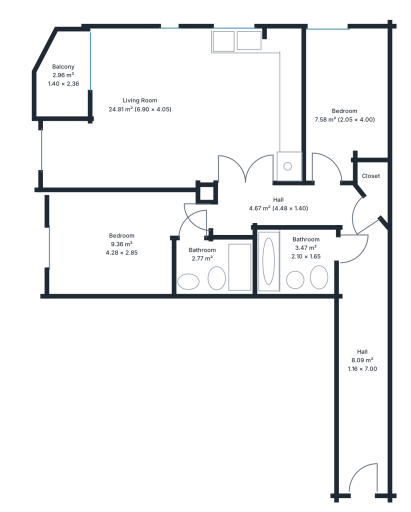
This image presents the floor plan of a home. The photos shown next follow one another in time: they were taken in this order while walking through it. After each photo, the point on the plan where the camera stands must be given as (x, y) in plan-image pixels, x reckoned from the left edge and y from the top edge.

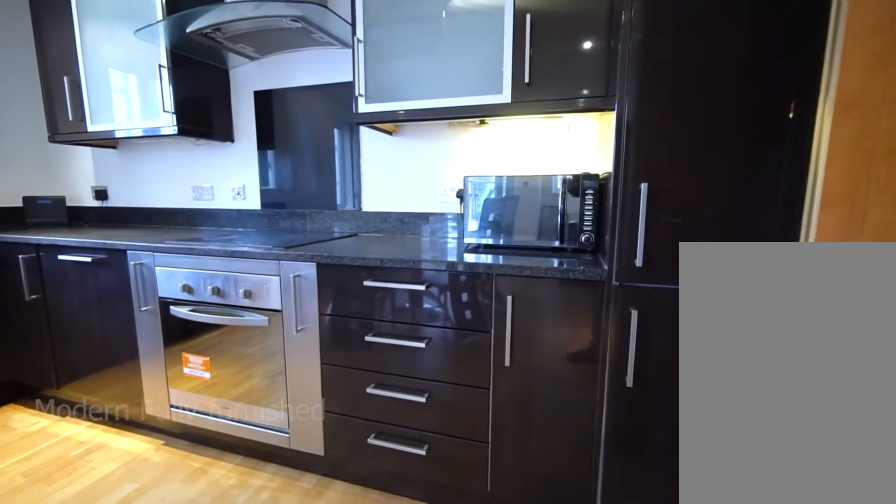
(243, 155)
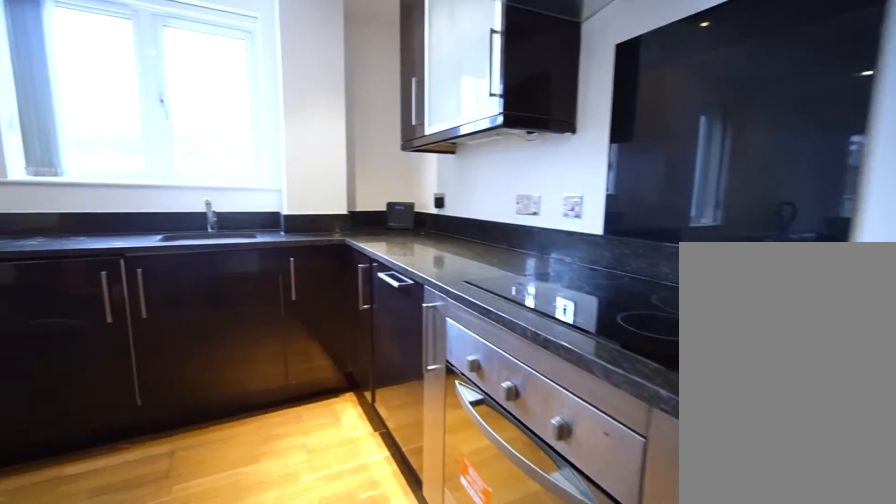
(259, 132)
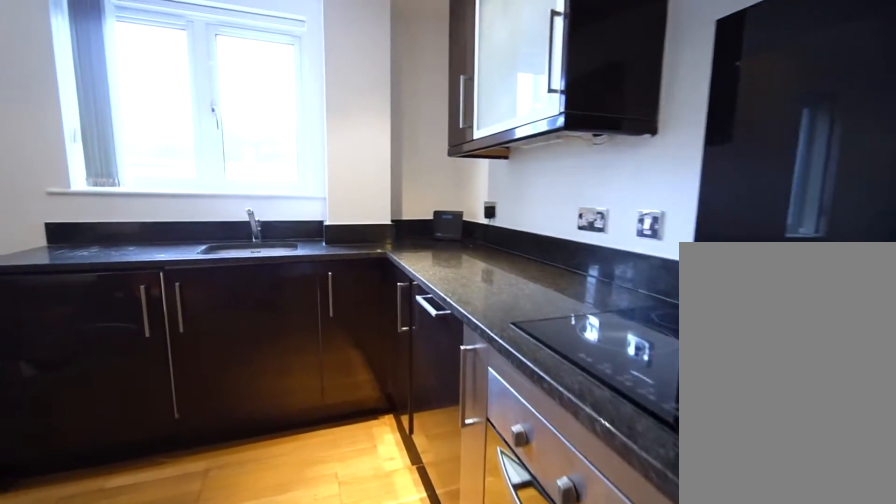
(259, 122)
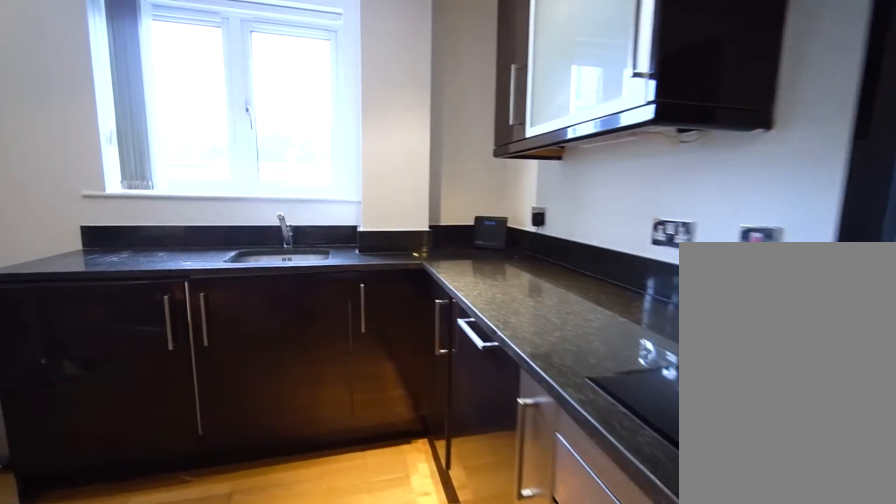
(259, 112)
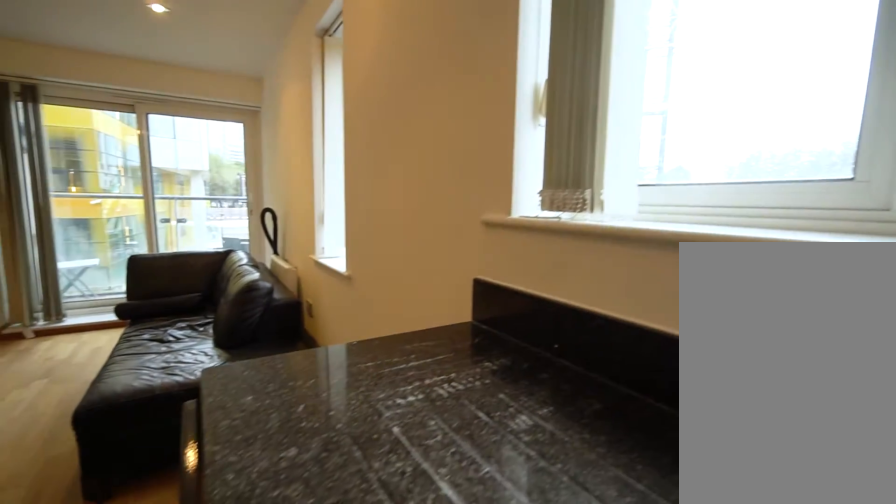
(240, 55)
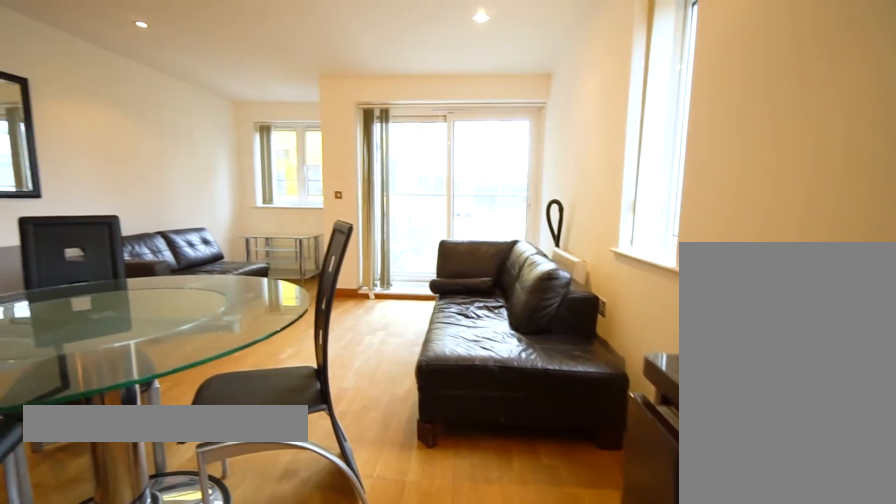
(240, 55)
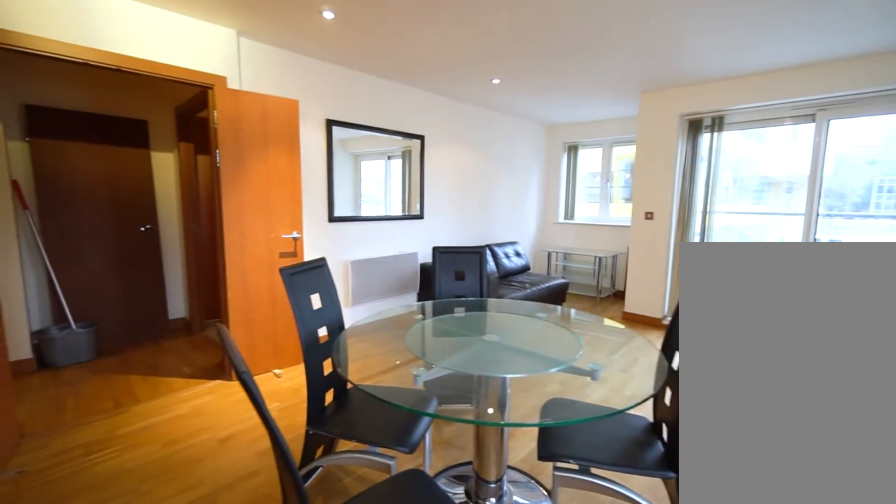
(240, 55)
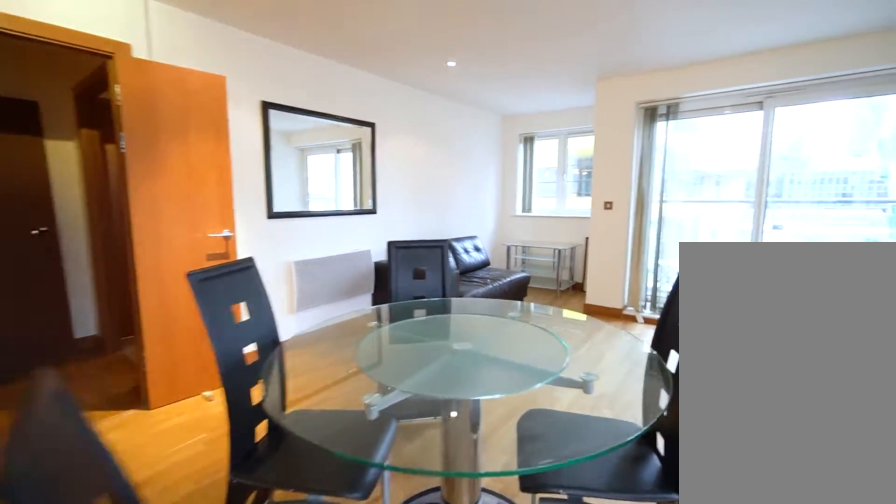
(229, 66)
